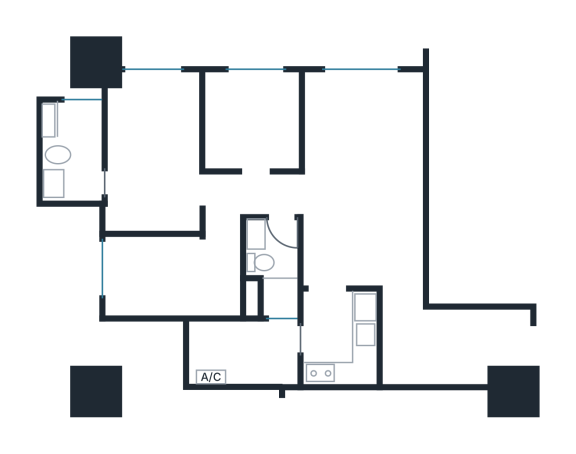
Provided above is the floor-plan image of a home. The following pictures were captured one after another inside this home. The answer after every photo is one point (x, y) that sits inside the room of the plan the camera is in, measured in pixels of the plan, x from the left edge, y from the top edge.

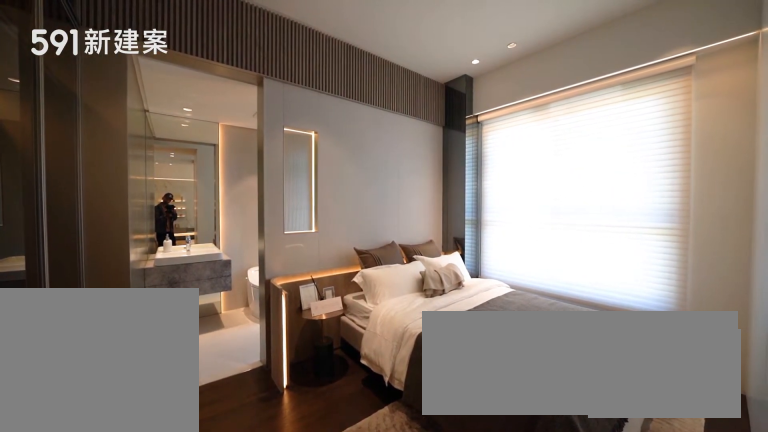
(152, 149)
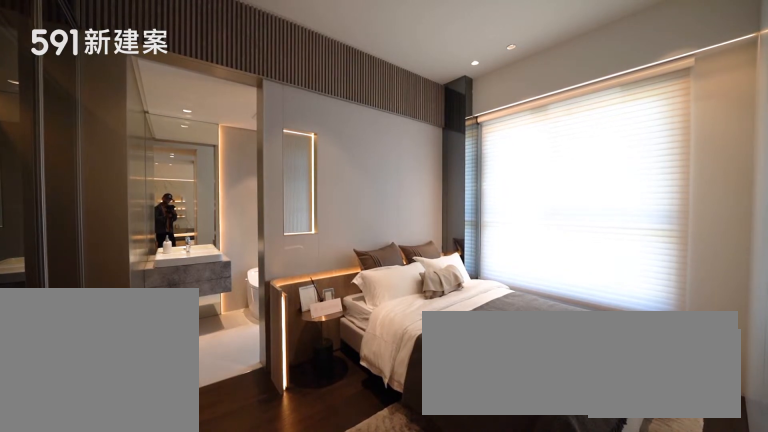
(152, 149)
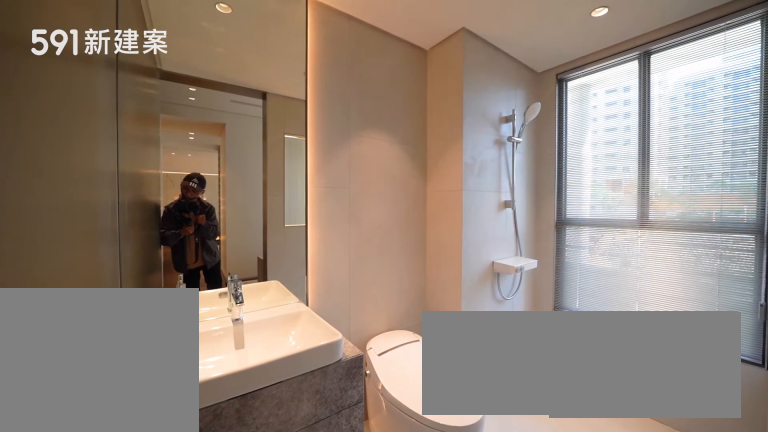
(71, 151)
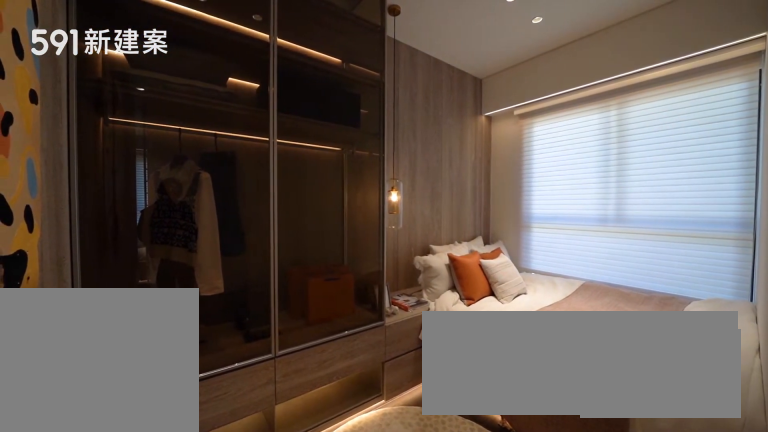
(174, 274)
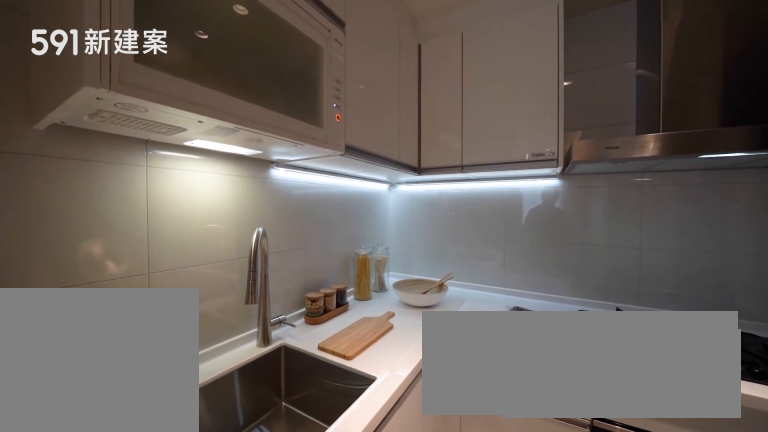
(341, 342)
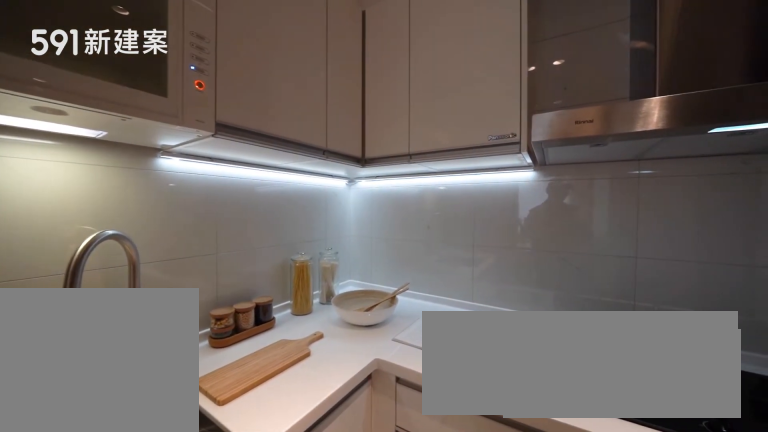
(341, 342)
